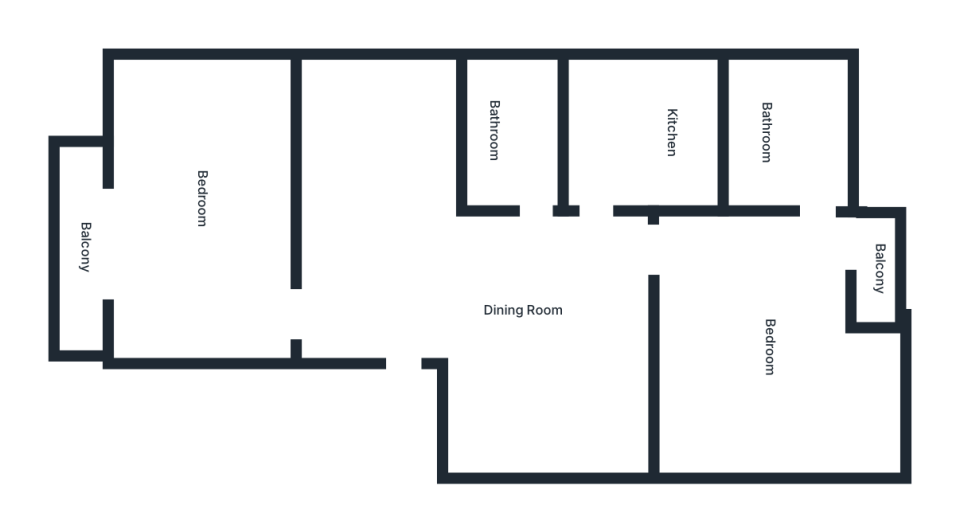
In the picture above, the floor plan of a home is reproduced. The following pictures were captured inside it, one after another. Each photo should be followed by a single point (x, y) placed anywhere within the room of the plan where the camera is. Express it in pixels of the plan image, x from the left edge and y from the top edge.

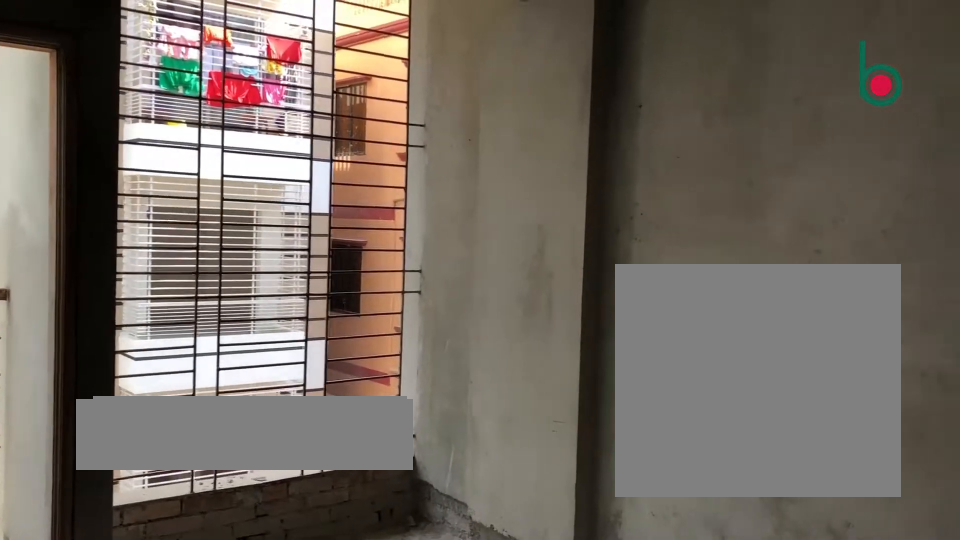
(769, 347)
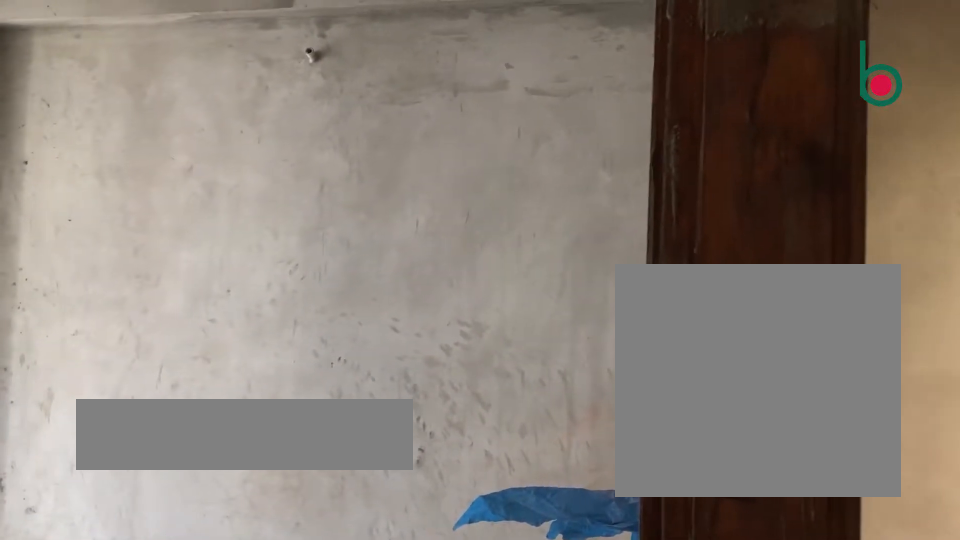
(769, 347)
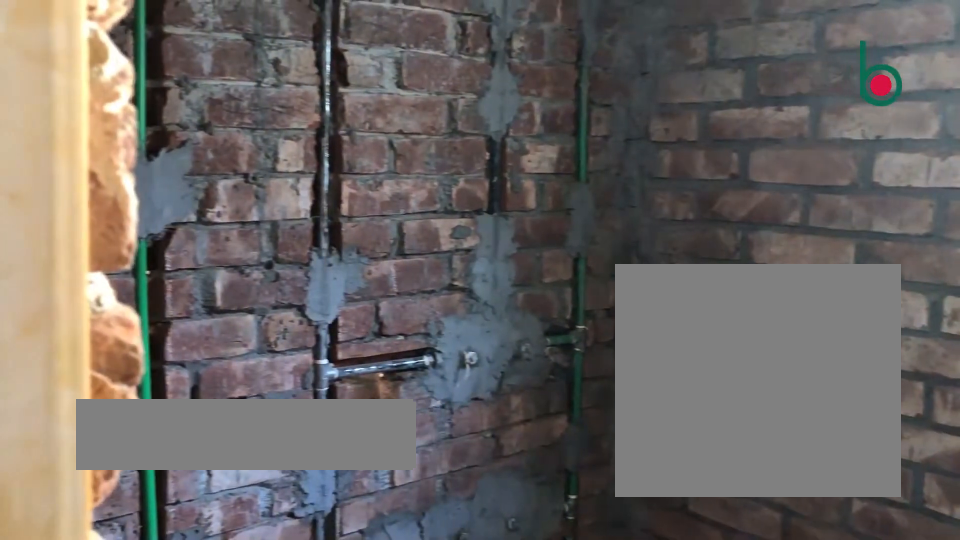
(780, 134)
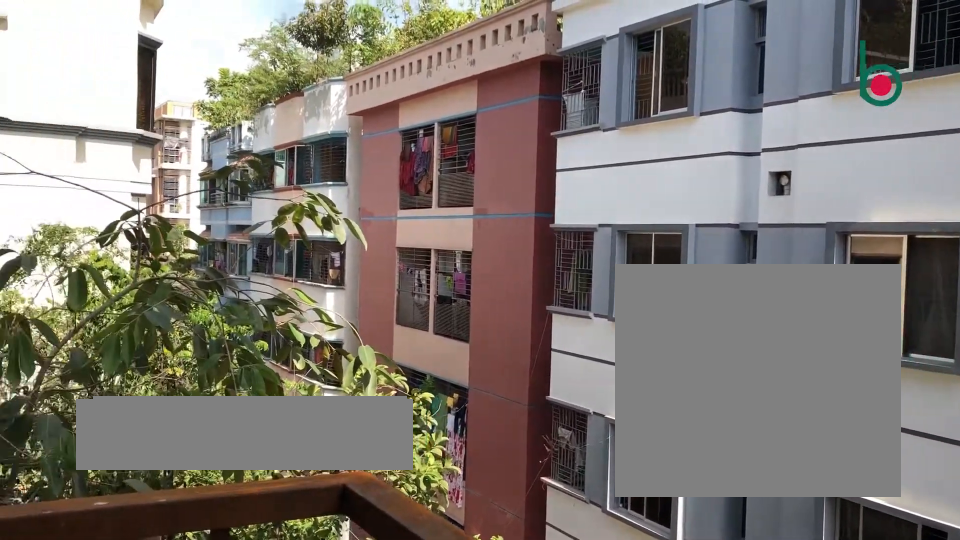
(878, 266)
